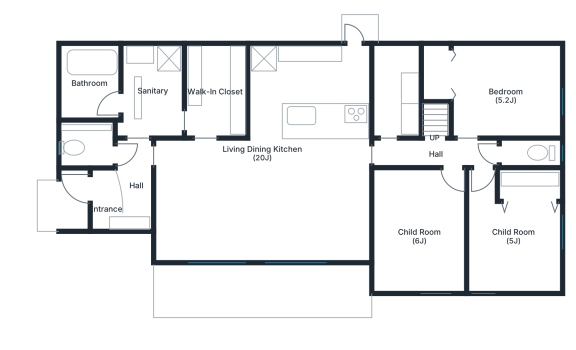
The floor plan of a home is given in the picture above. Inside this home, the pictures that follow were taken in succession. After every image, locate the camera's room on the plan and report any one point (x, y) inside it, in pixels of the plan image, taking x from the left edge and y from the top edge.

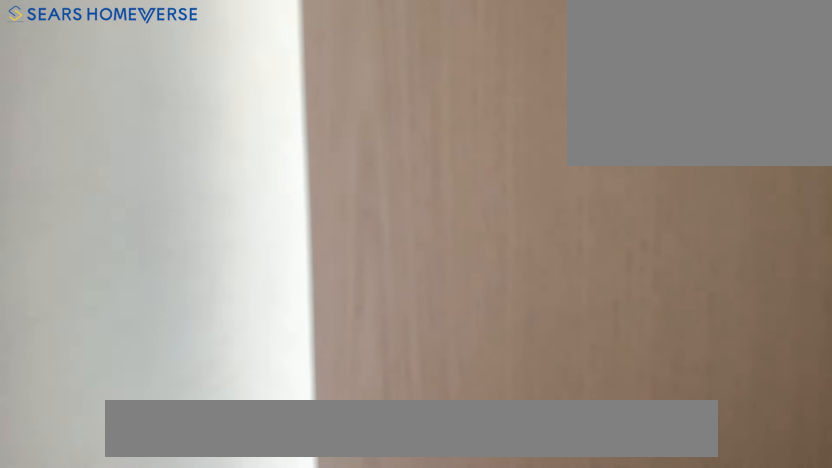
(521, 231)
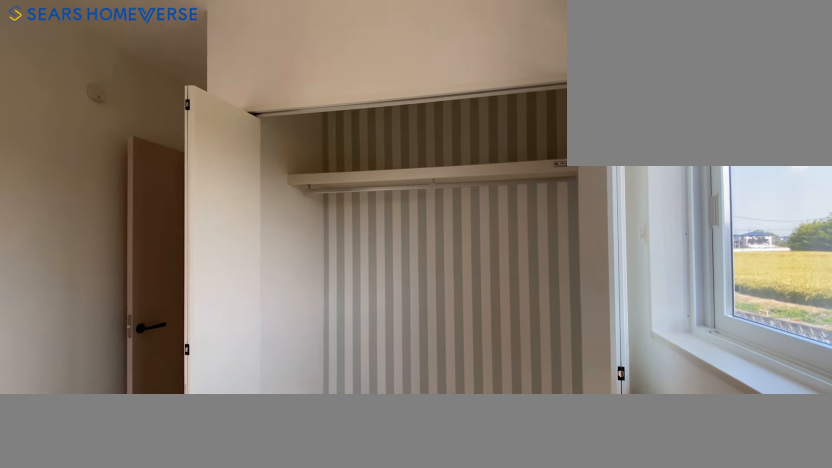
(522, 230)
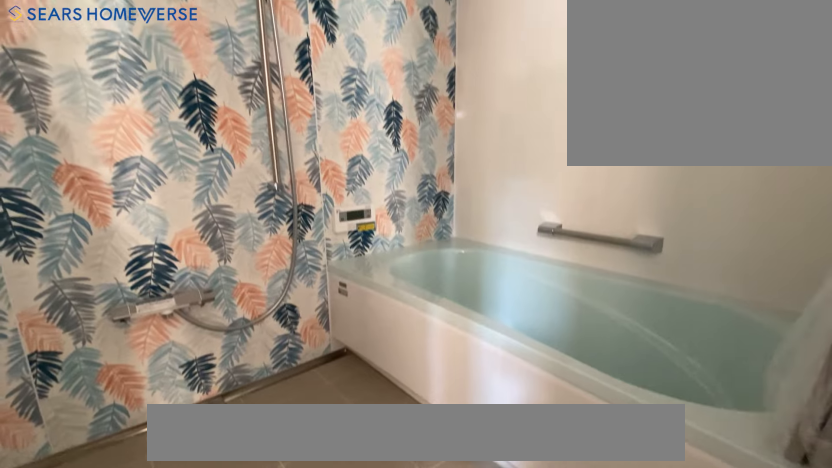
(89, 94)
